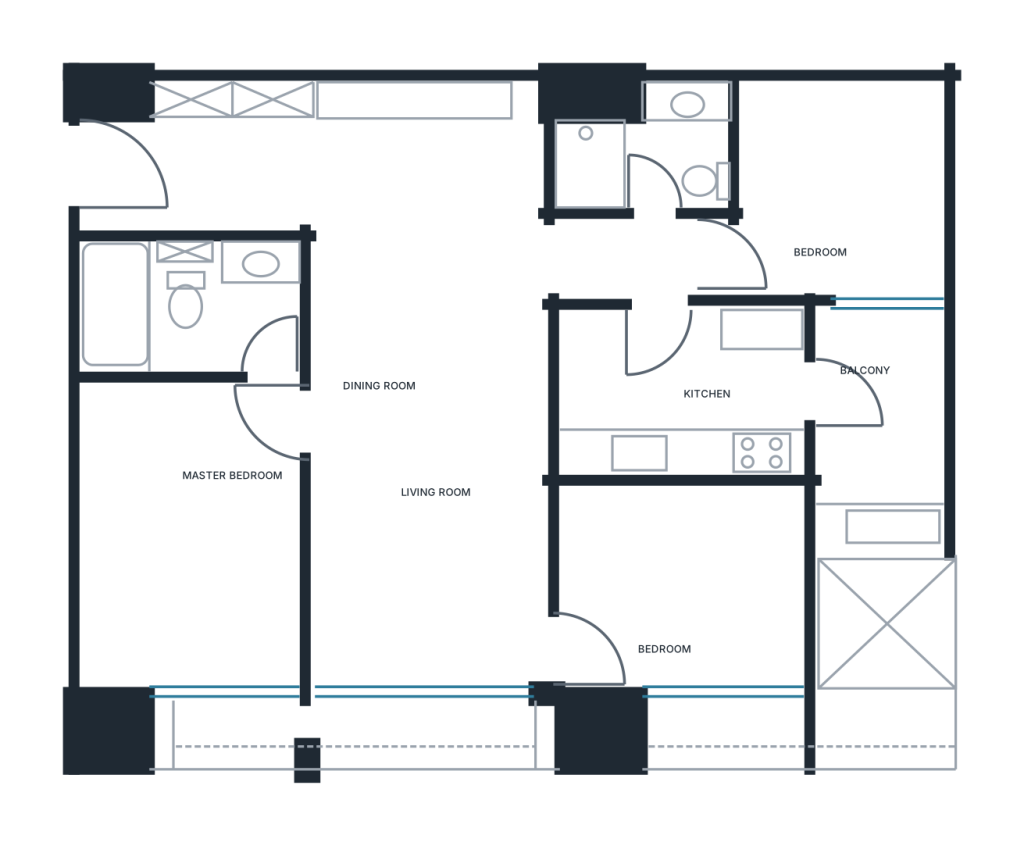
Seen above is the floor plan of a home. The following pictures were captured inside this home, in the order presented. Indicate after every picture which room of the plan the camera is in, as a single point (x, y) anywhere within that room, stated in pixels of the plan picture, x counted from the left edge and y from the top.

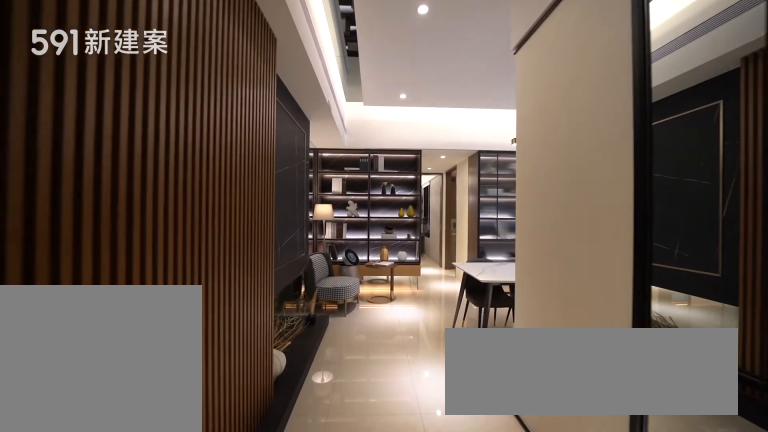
(197, 154)
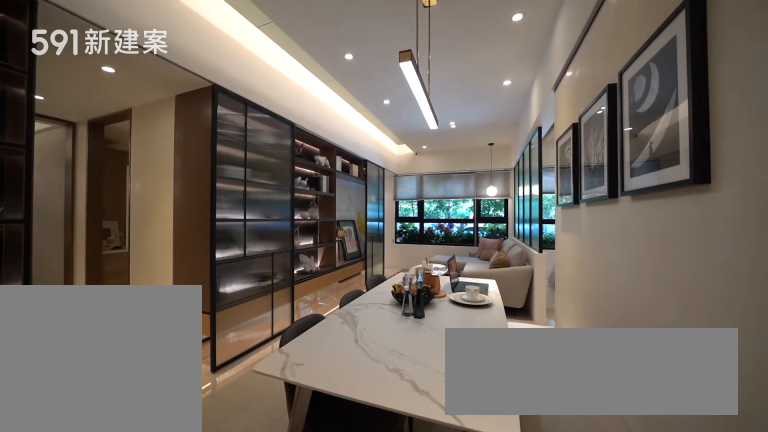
(429, 465)
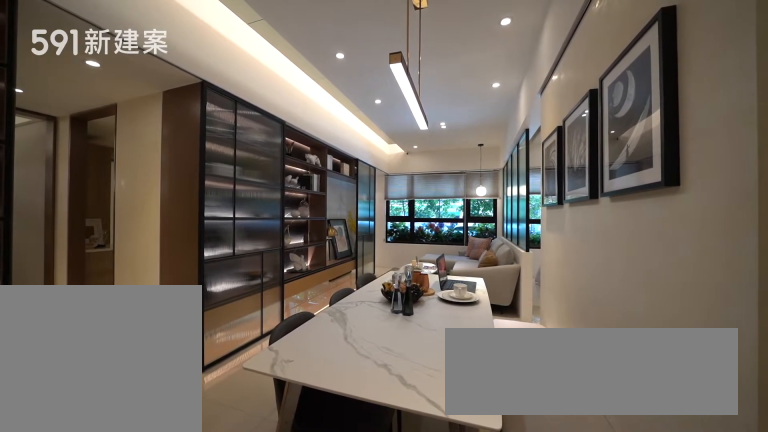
(429, 465)
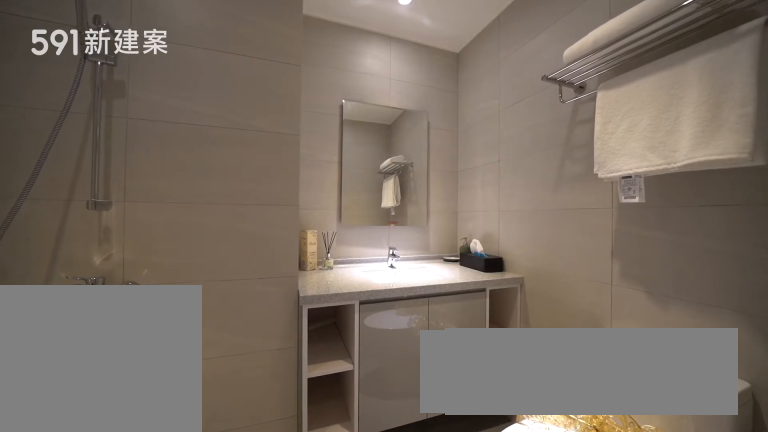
(646, 142)
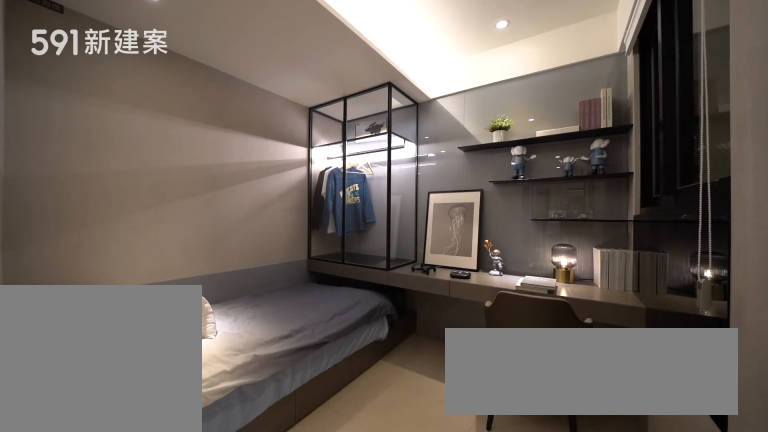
(835, 192)
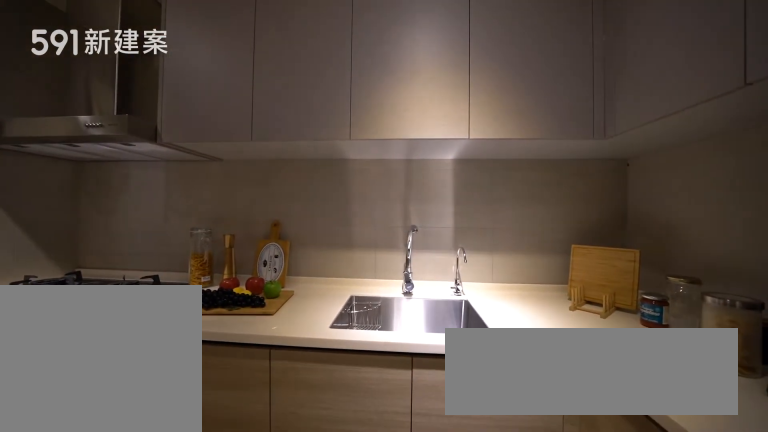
(685, 389)
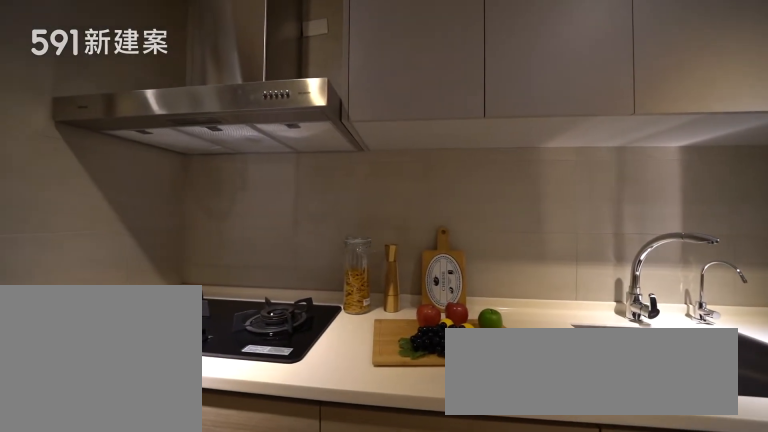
(685, 389)
